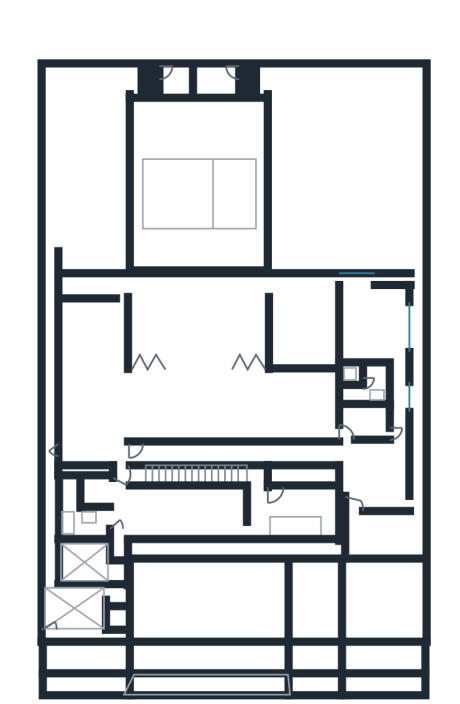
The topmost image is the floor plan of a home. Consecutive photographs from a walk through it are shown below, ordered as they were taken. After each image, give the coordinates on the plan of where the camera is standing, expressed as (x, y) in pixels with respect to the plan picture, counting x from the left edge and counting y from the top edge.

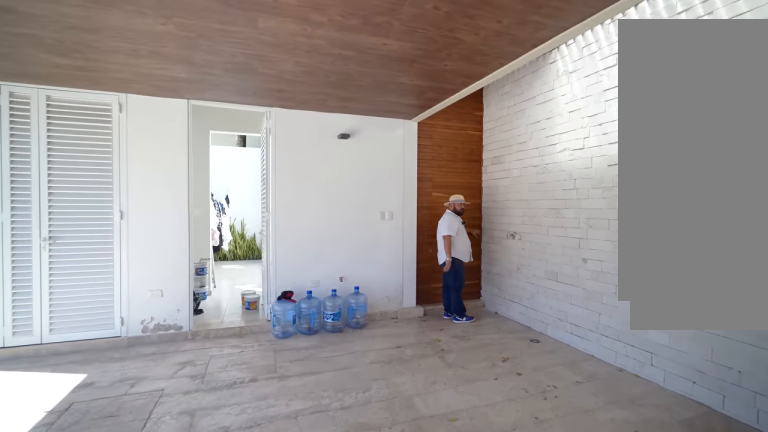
(191, 593)
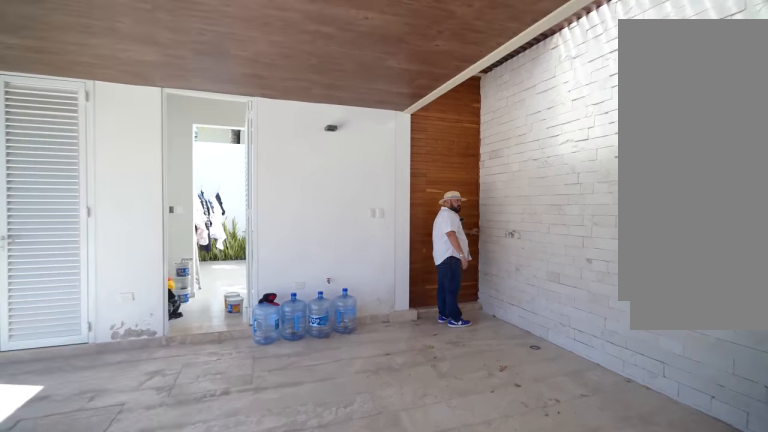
(191, 593)
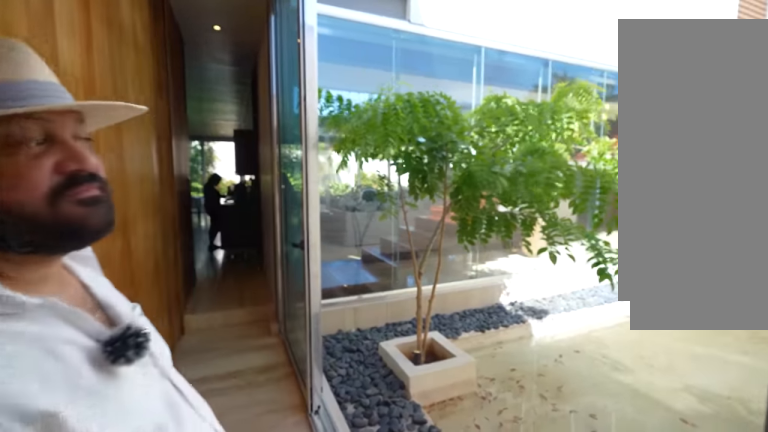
(121, 535)
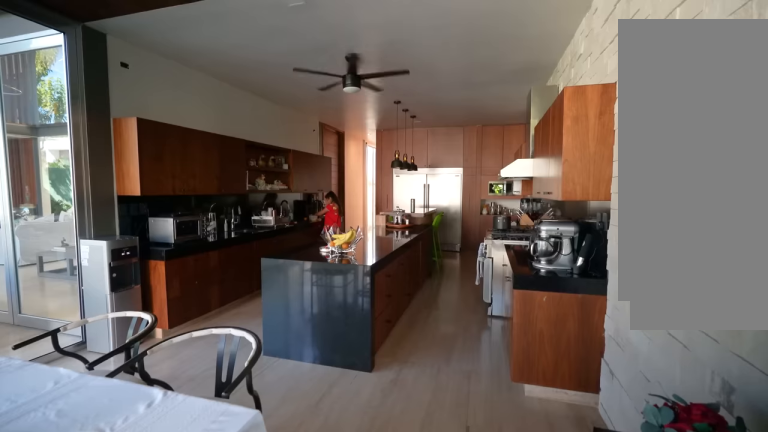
(64, 304)
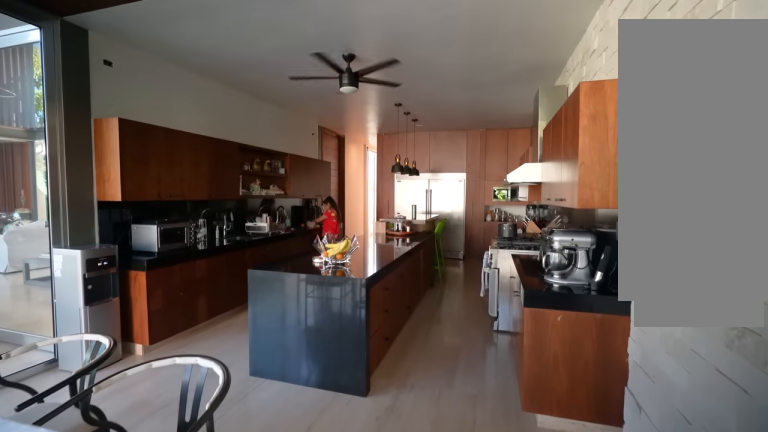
(64, 312)
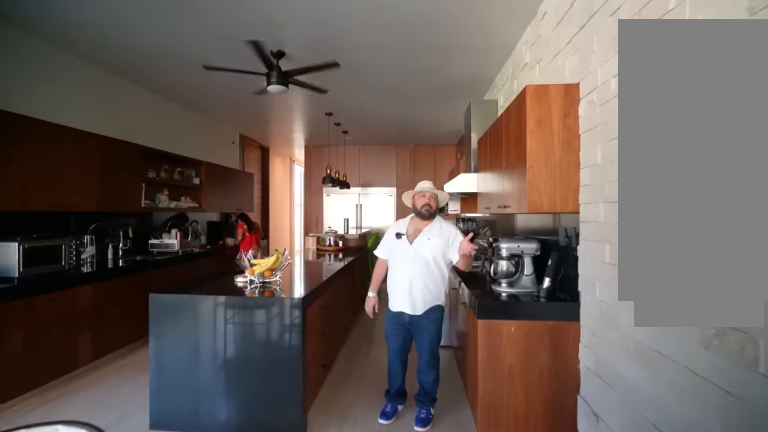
(73, 324)
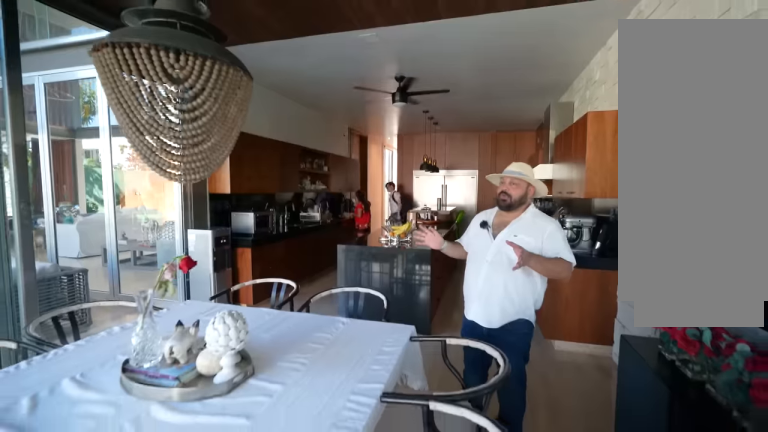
(71, 322)
